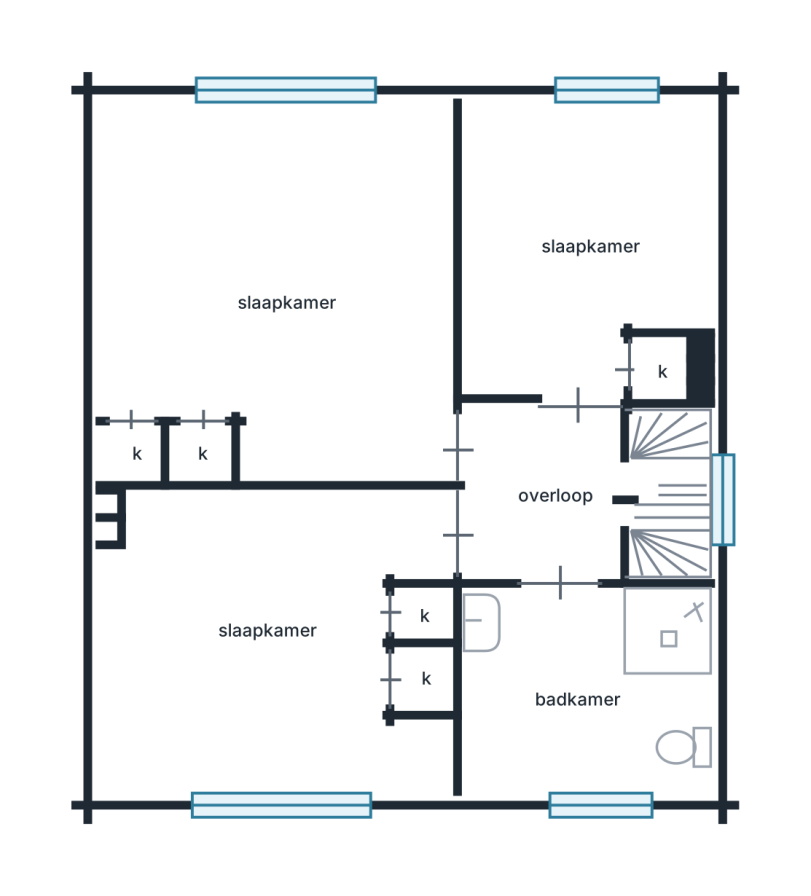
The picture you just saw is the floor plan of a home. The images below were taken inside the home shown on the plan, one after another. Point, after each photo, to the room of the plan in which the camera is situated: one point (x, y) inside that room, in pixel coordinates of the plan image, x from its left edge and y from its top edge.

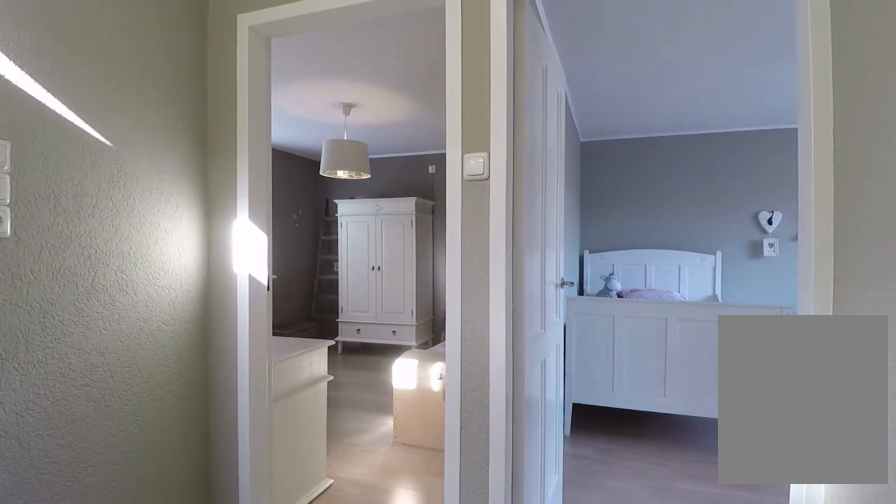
(586, 494)
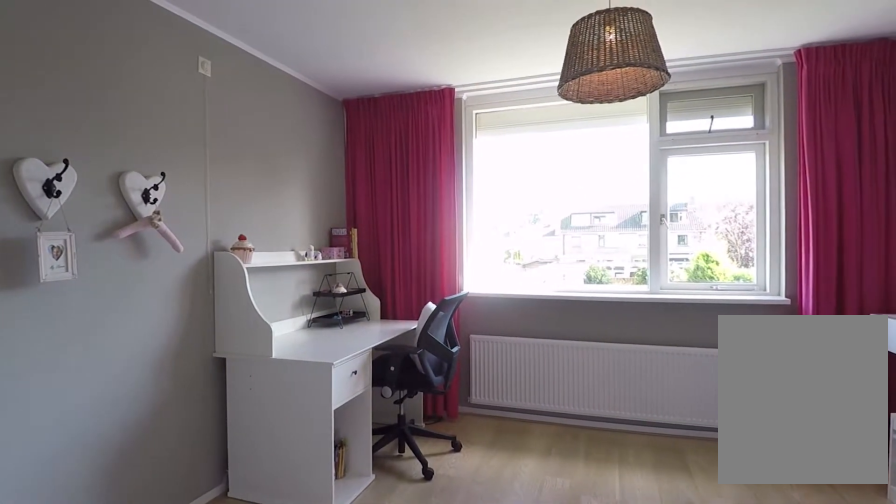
(275, 289)
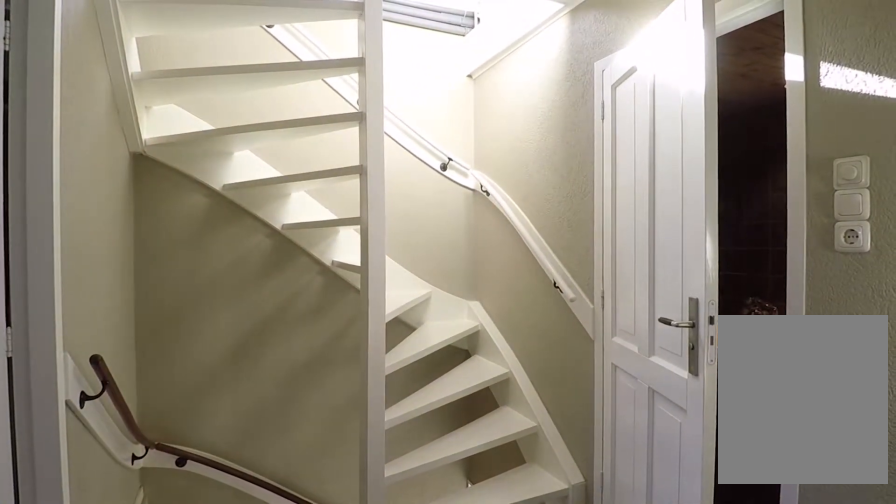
(586, 494)
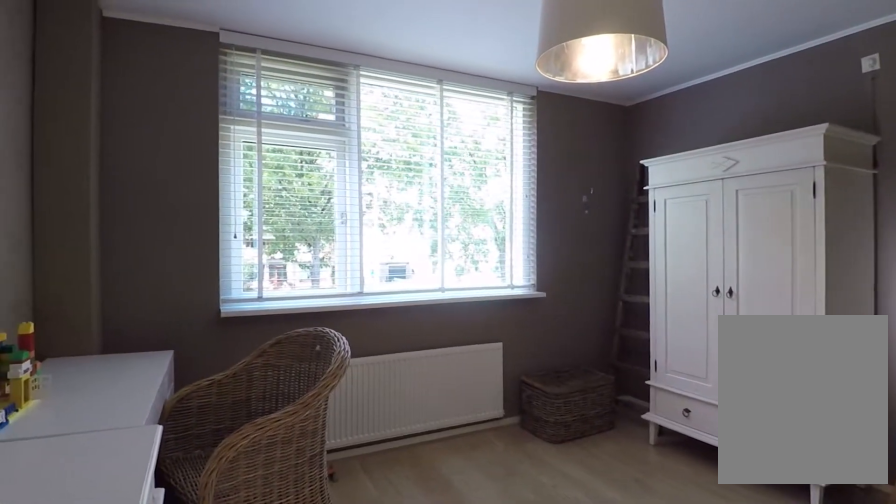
(274, 644)
